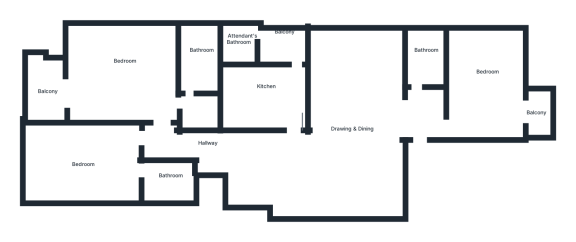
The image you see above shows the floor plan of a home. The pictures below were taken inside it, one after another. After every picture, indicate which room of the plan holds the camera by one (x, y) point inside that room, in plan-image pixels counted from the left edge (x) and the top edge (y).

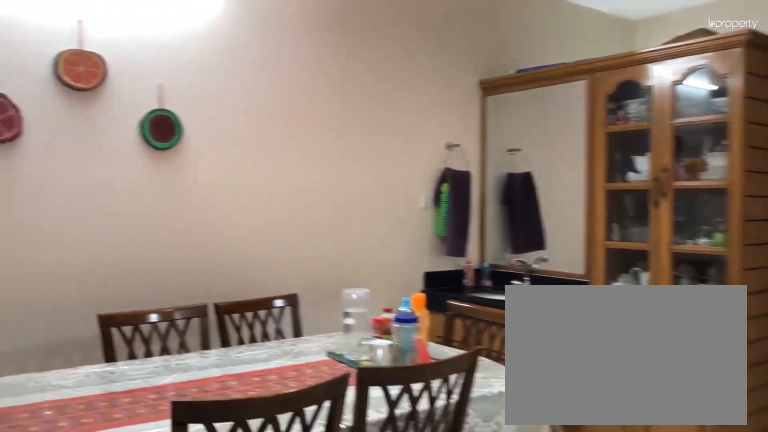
(363, 131)
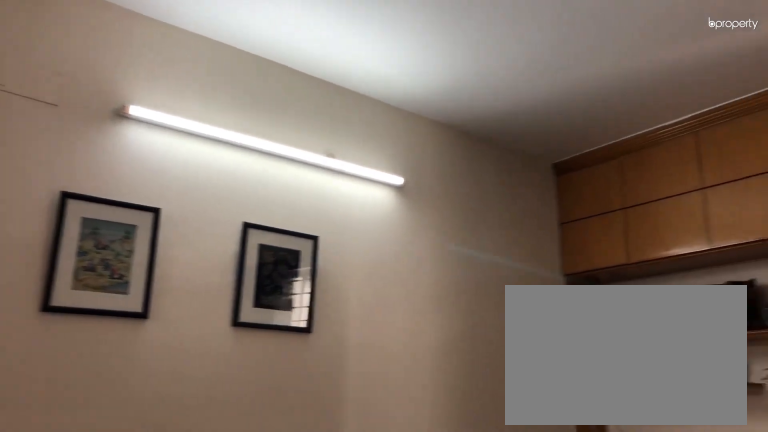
(363, 131)
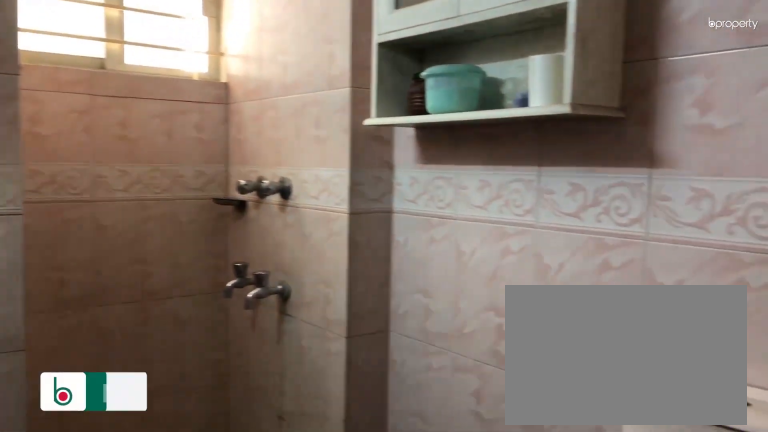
(420, 62)
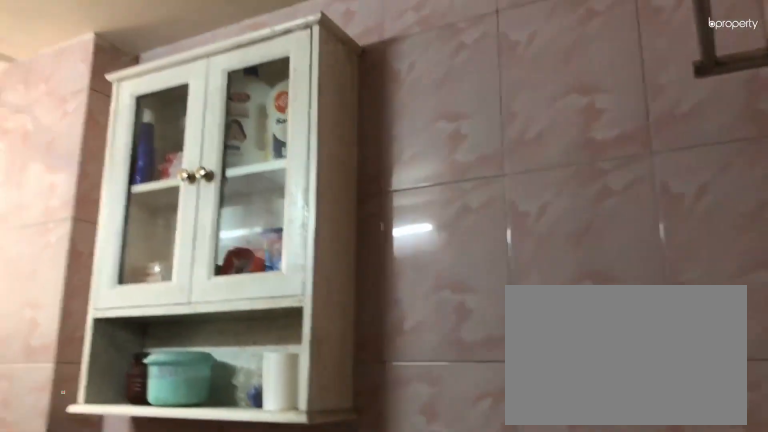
(420, 62)
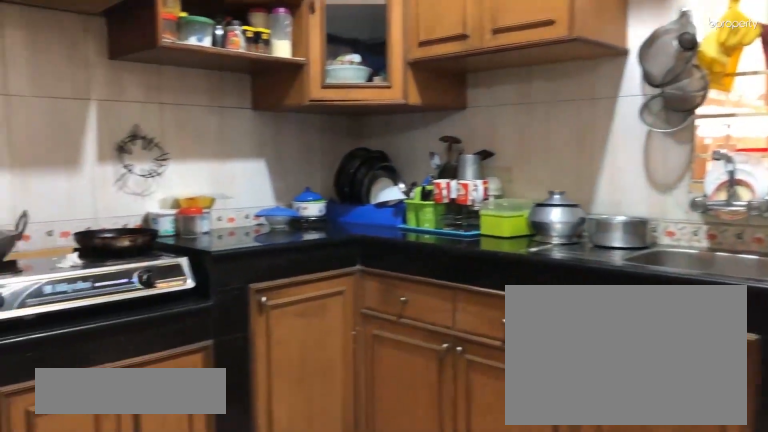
(258, 93)
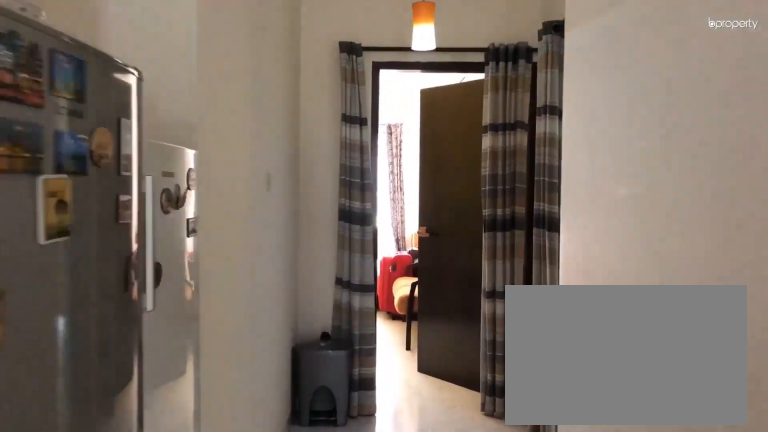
(161, 146)
